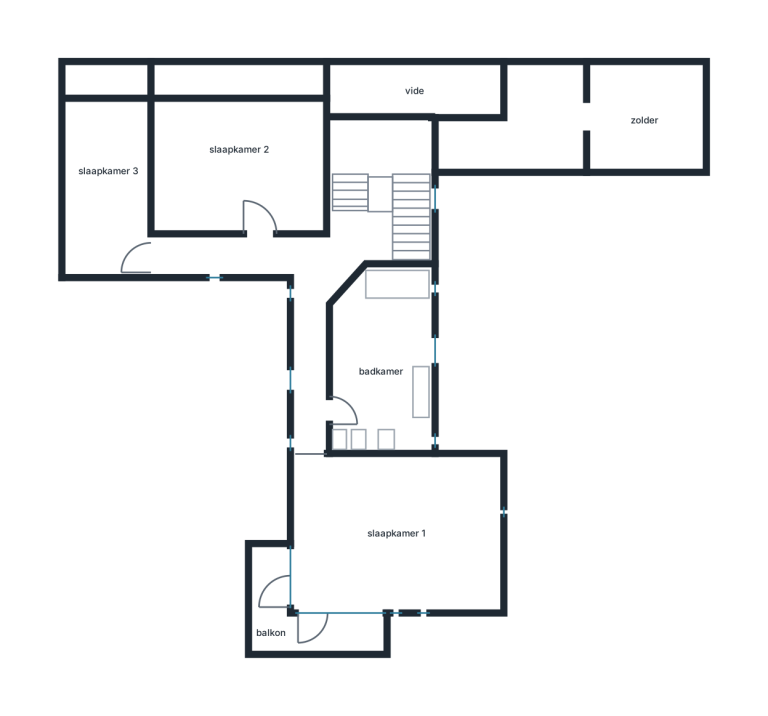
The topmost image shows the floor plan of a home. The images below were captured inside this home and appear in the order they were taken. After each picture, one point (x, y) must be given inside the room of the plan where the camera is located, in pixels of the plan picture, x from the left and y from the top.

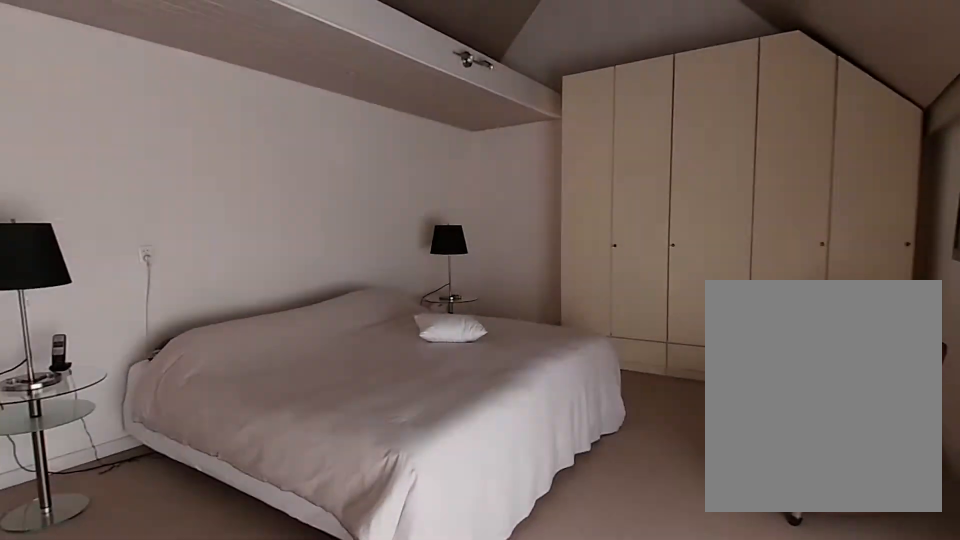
(396, 533)
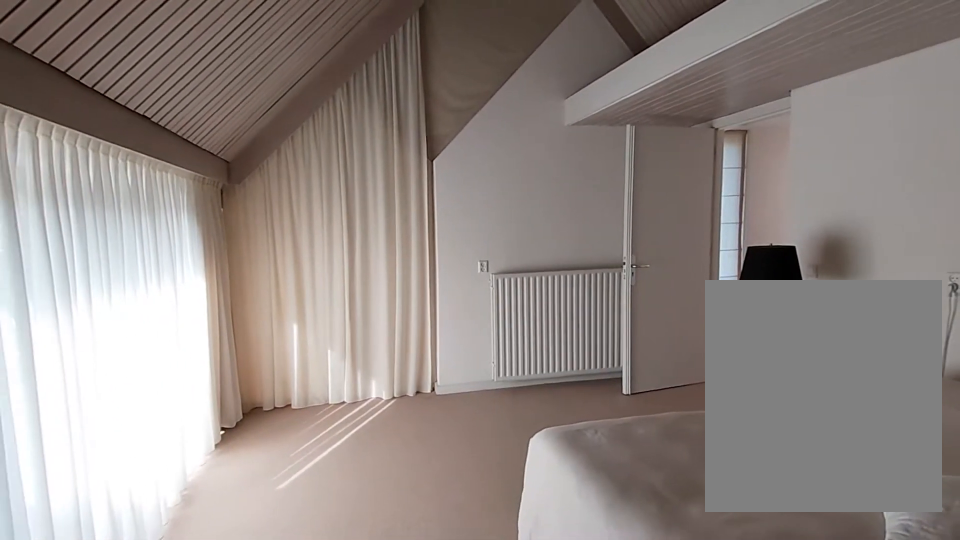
(396, 533)
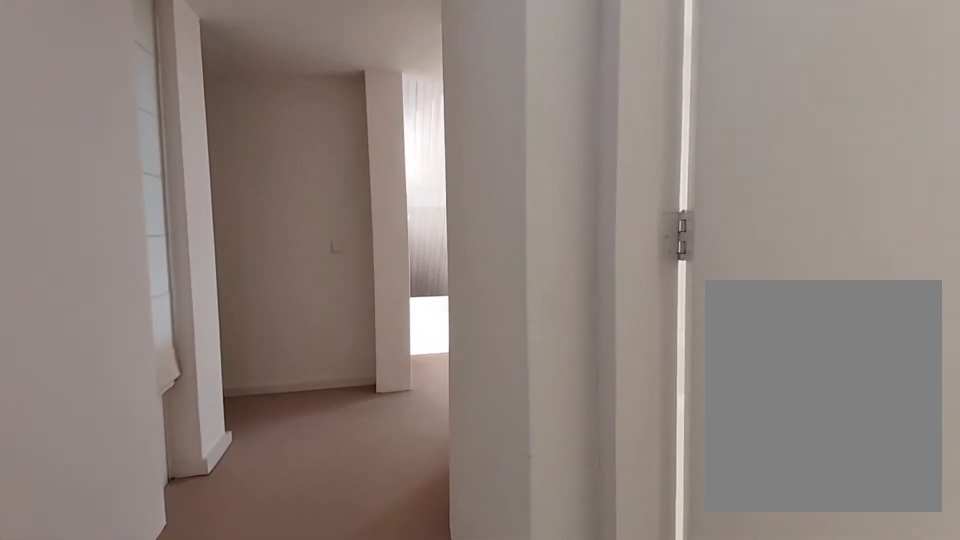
(320, 248)
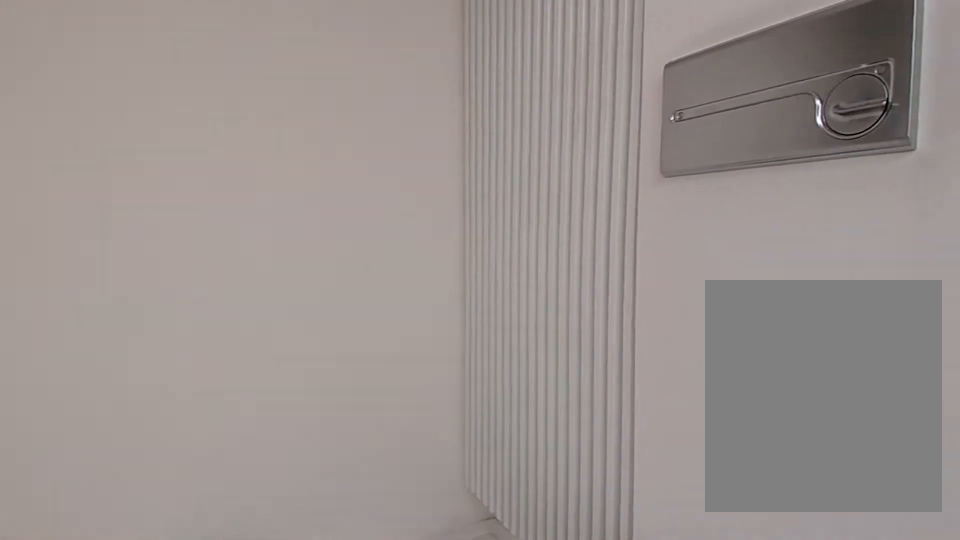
(382, 364)
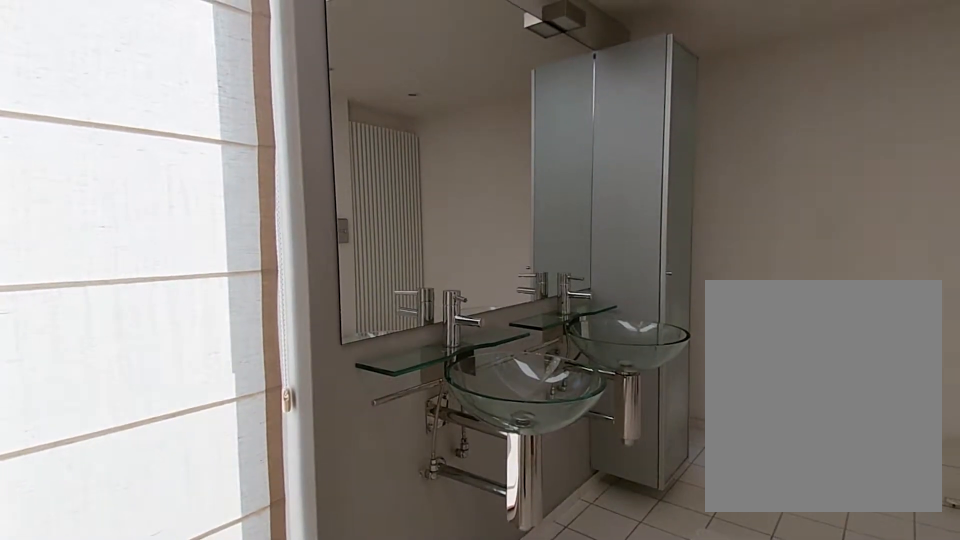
(382, 364)
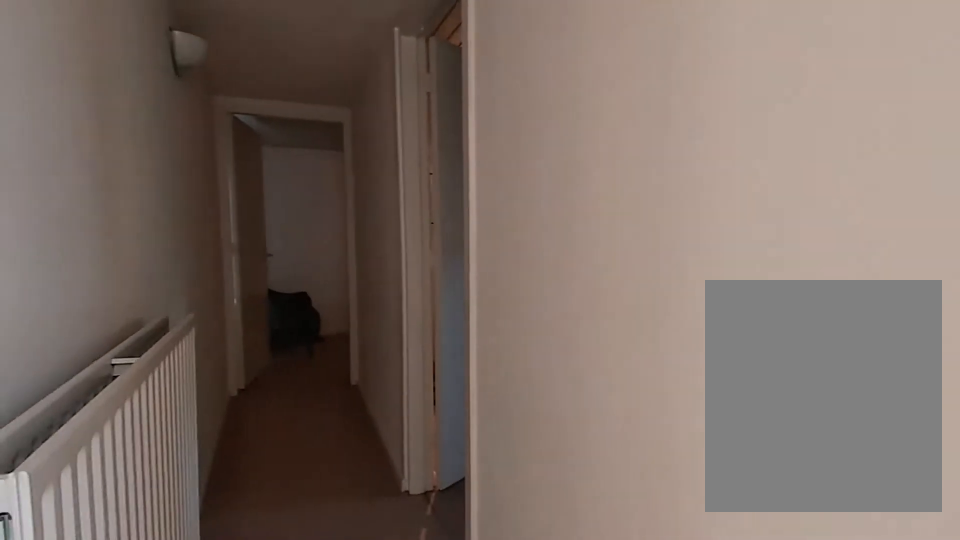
(320, 248)
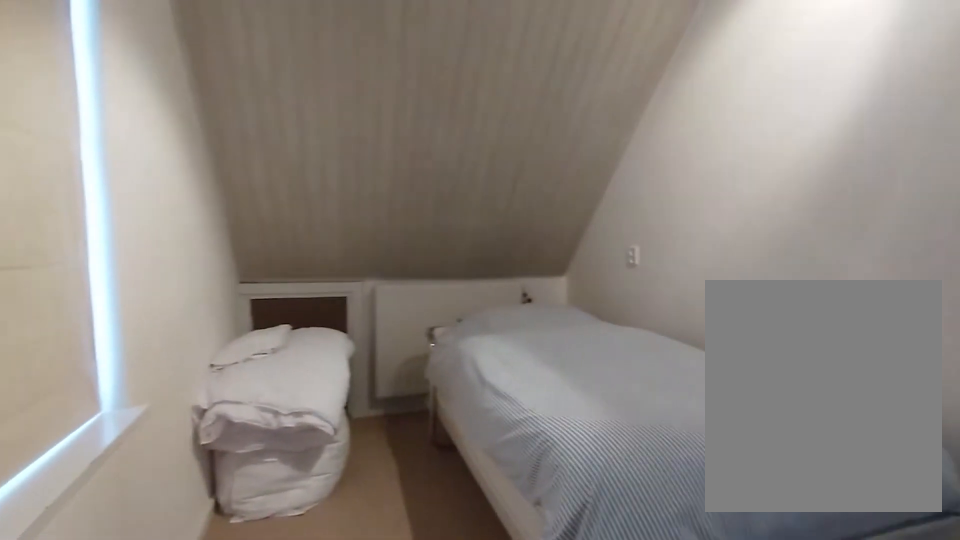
(108, 187)
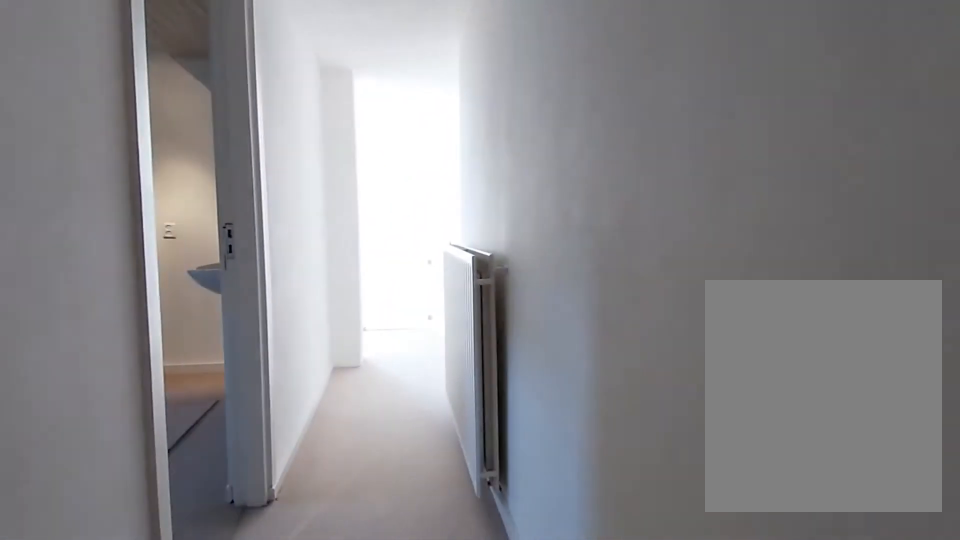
(320, 248)
